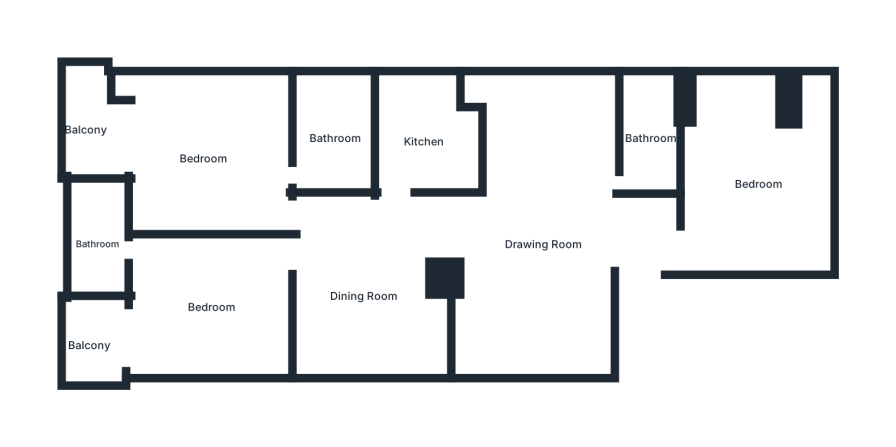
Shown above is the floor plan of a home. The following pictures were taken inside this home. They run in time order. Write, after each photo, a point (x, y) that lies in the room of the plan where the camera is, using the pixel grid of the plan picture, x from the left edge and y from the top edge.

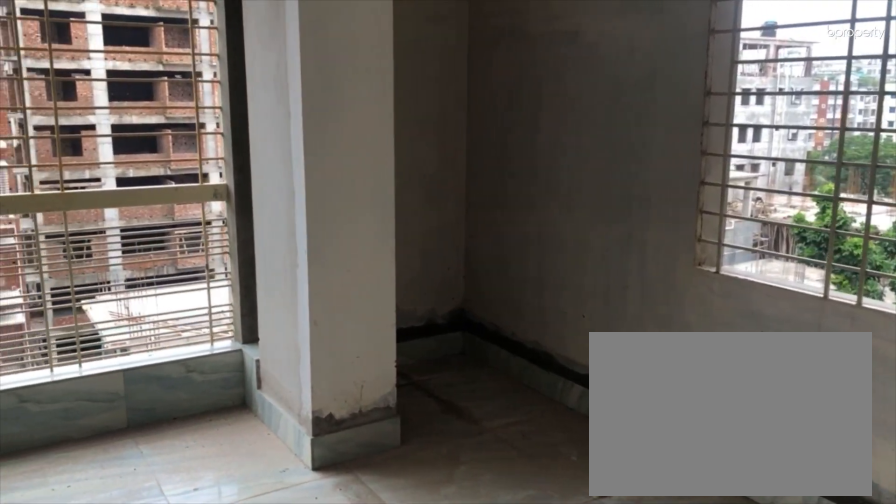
(759, 184)
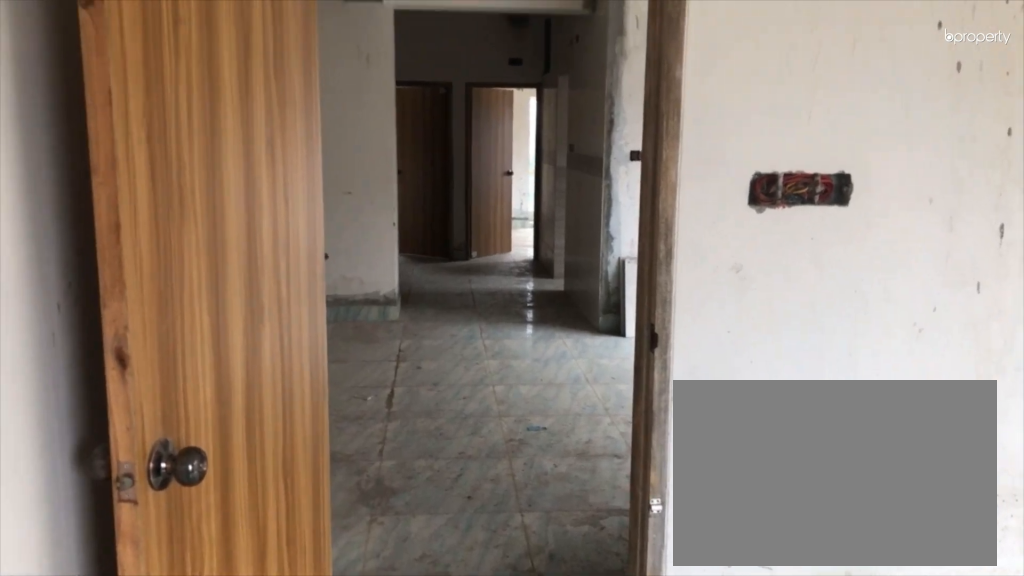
(759, 184)
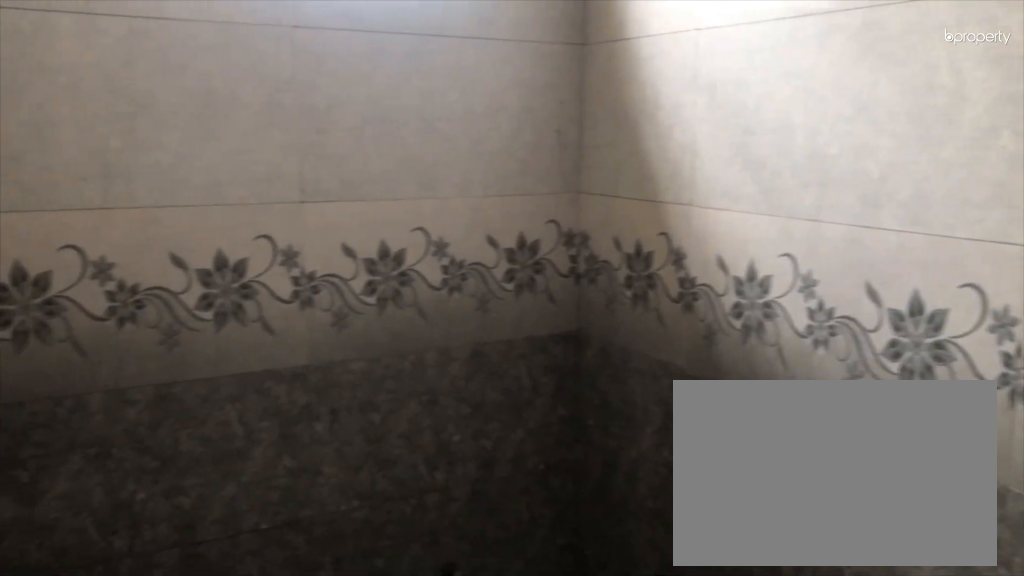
(651, 137)
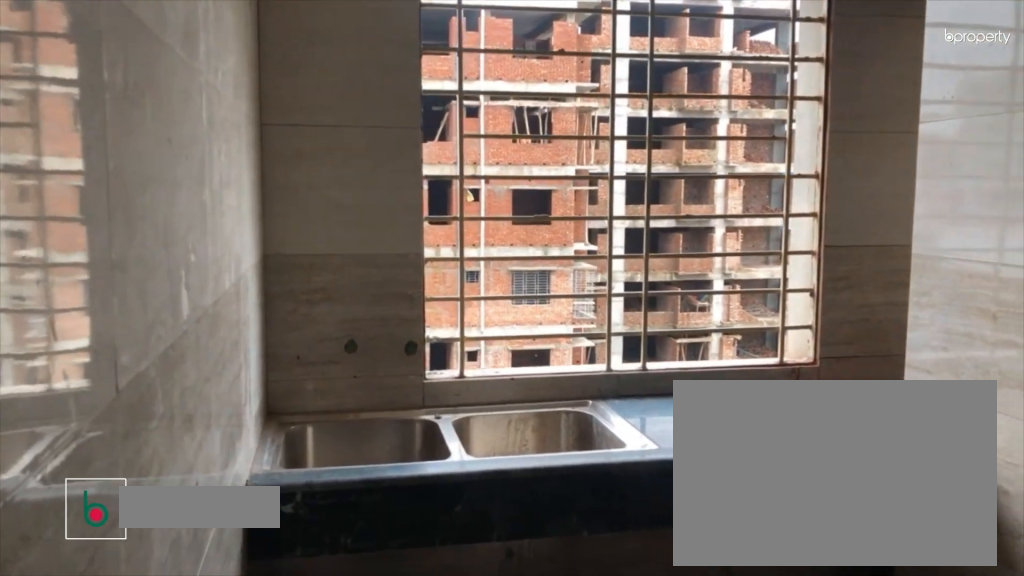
(425, 141)
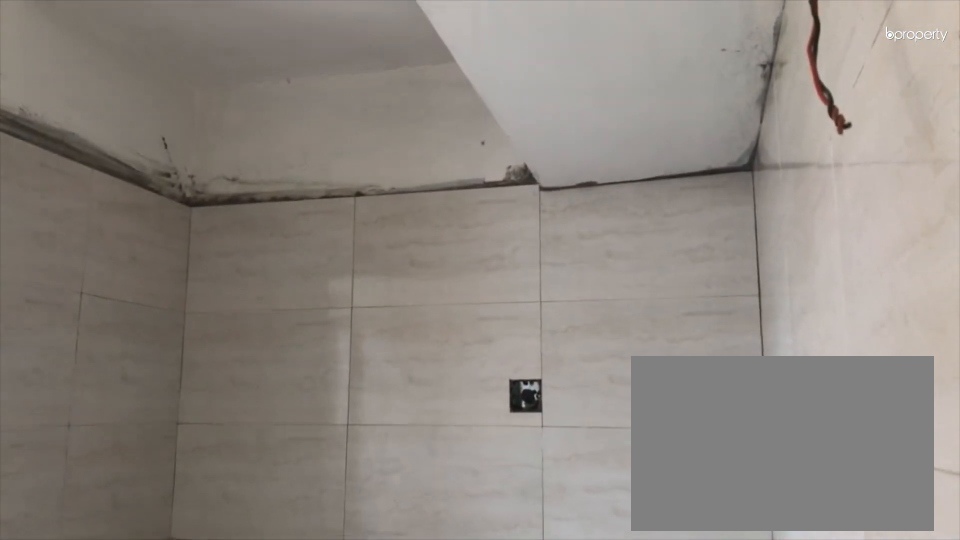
(425, 141)
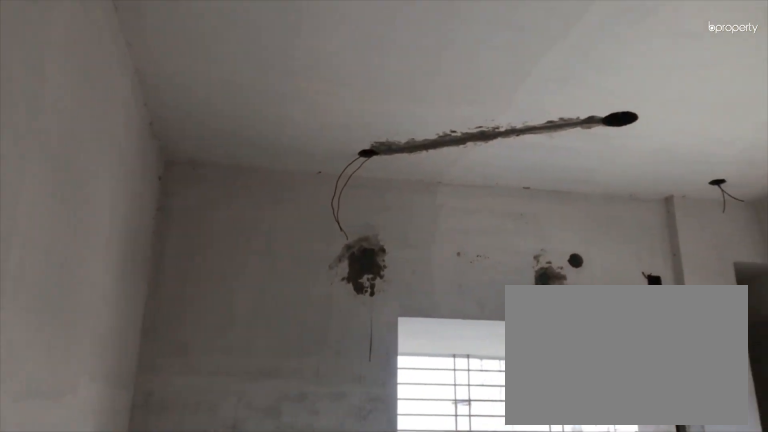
(206, 157)
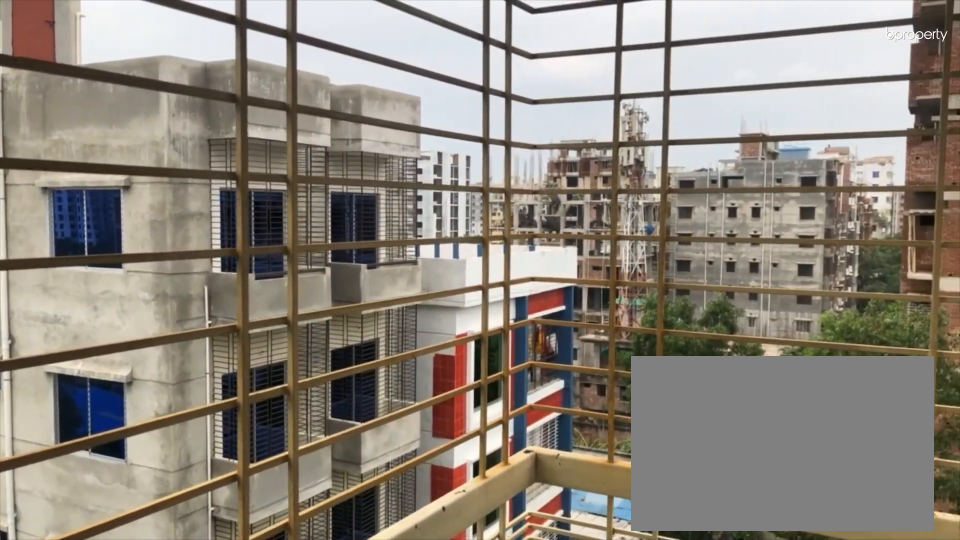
(81, 130)
